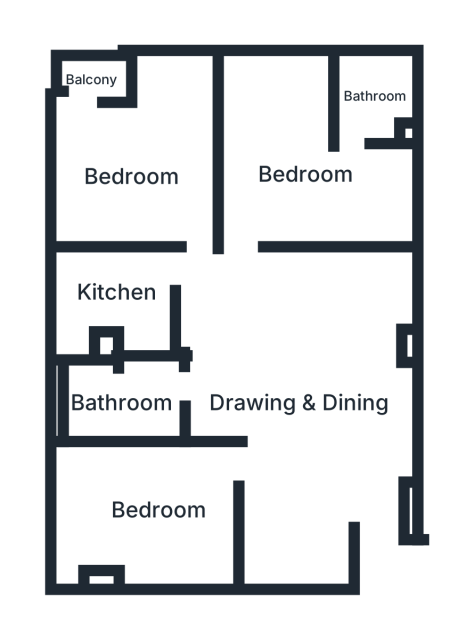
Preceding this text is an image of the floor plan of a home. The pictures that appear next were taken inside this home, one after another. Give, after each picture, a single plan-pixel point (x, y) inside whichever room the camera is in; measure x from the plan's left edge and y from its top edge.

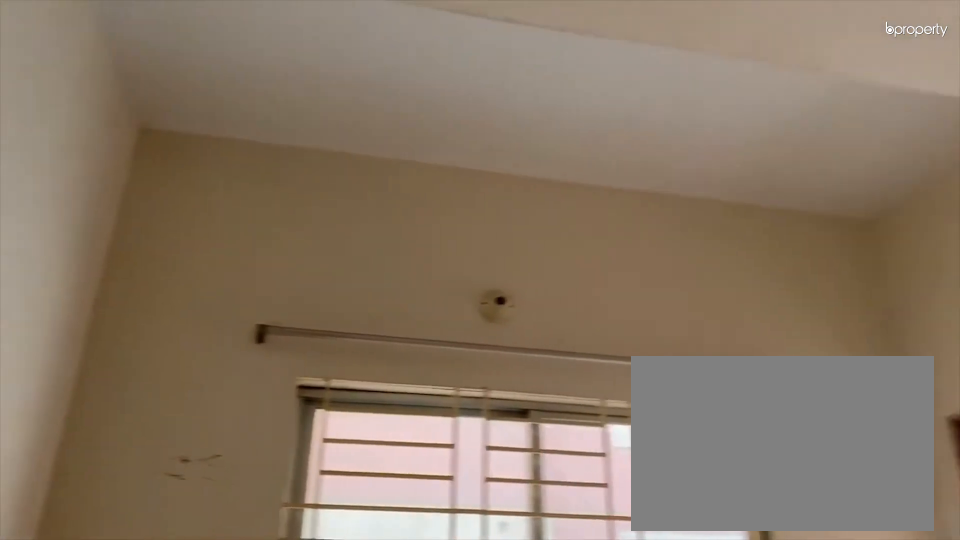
(128, 178)
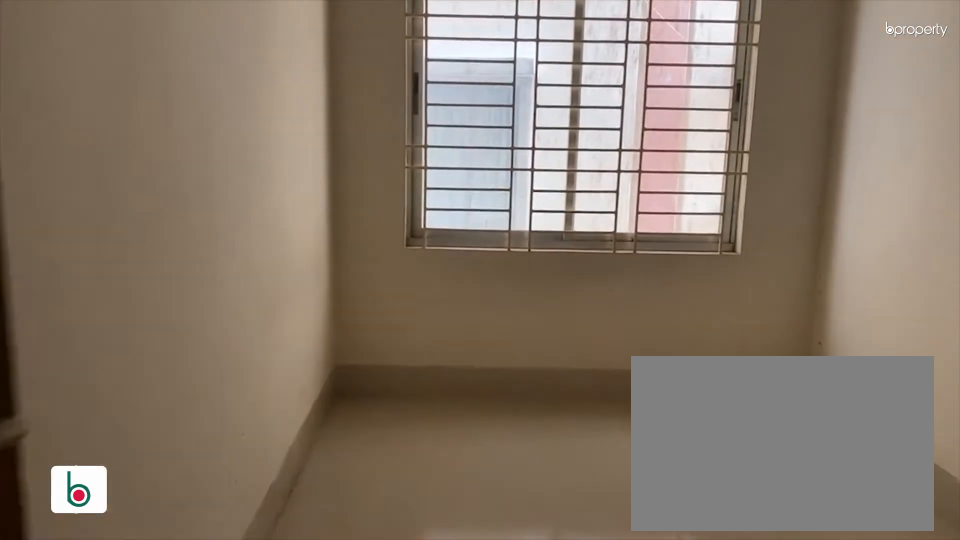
(300, 173)
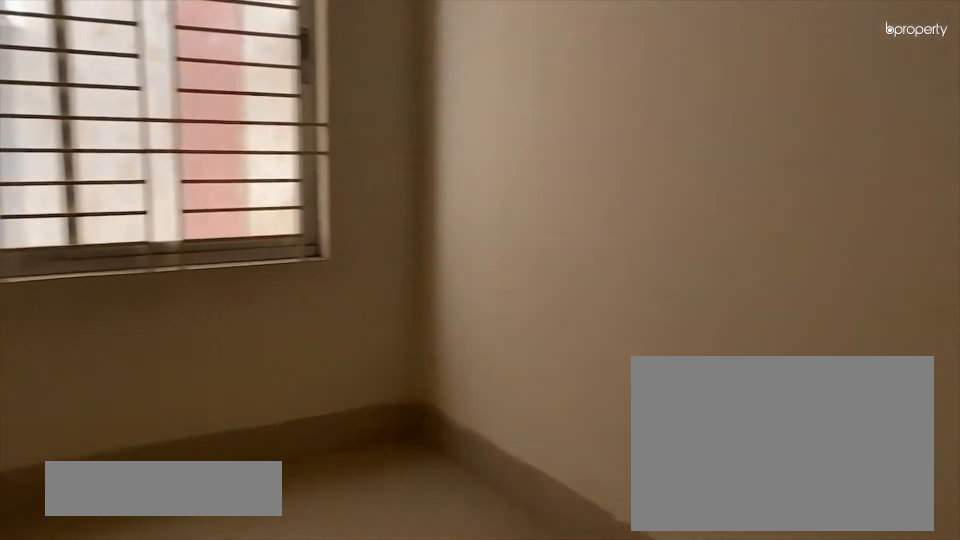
(300, 173)
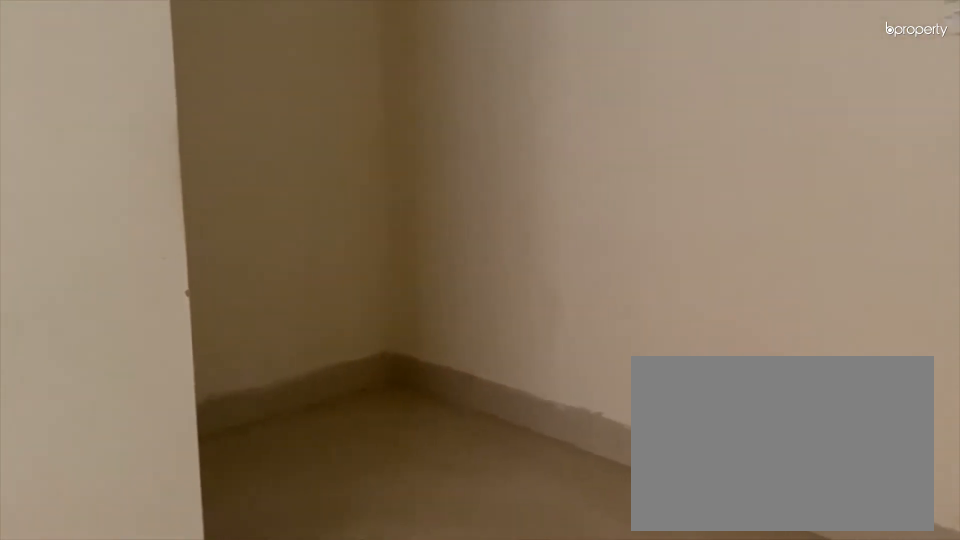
(300, 173)
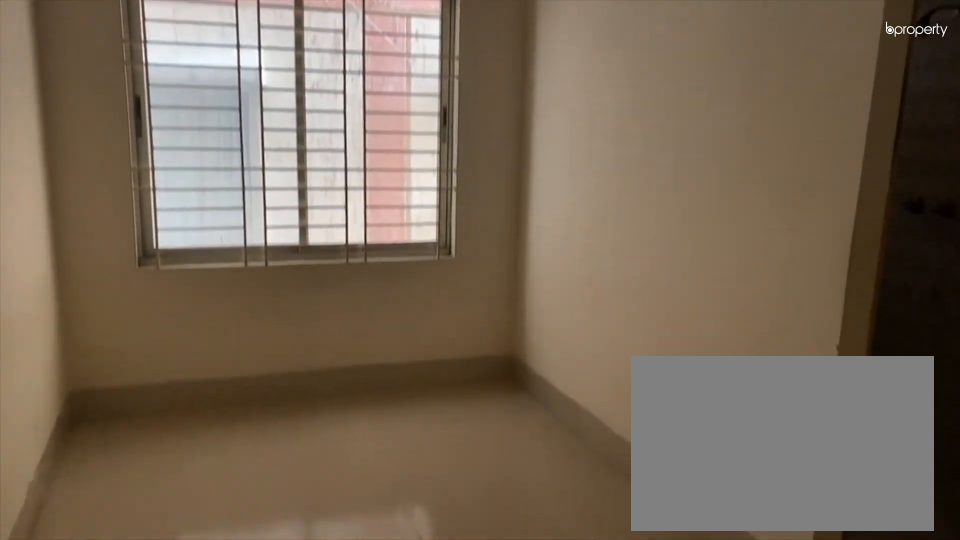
(300, 173)
